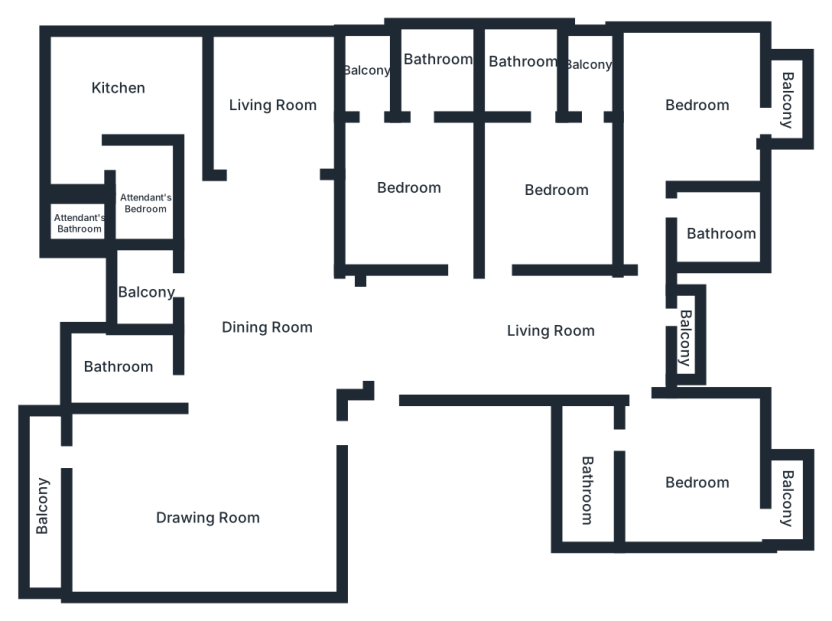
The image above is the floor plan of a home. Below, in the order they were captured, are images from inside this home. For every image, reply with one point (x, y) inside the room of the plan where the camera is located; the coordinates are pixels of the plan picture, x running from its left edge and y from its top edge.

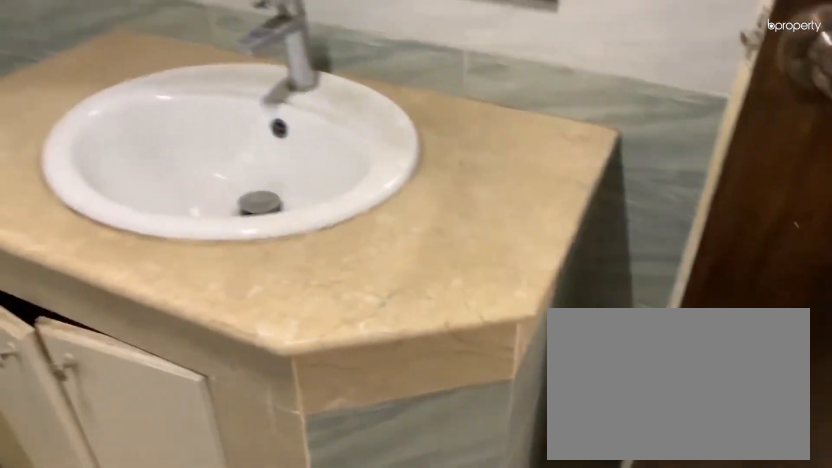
(130, 370)
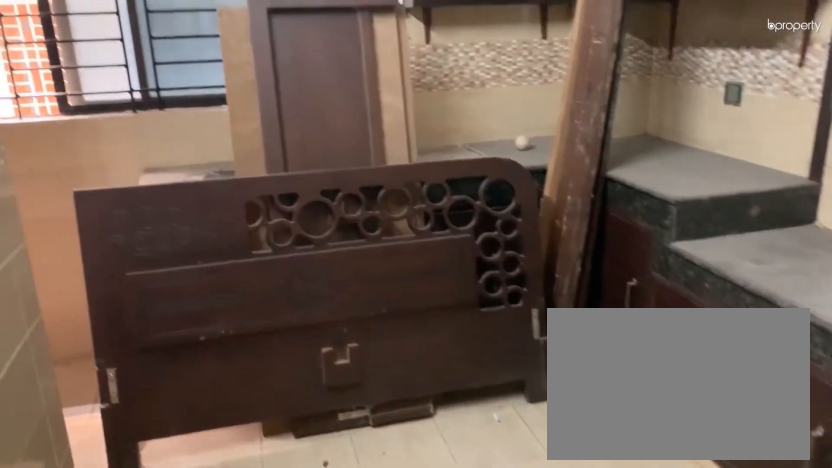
(114, 81)
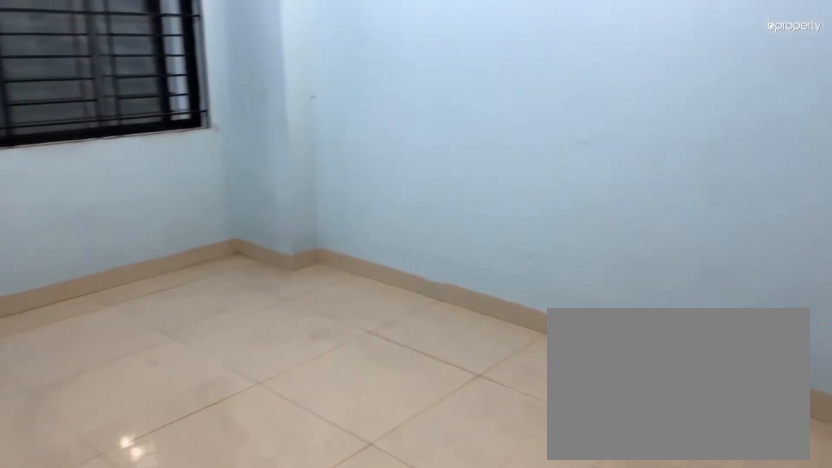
(265, 89)
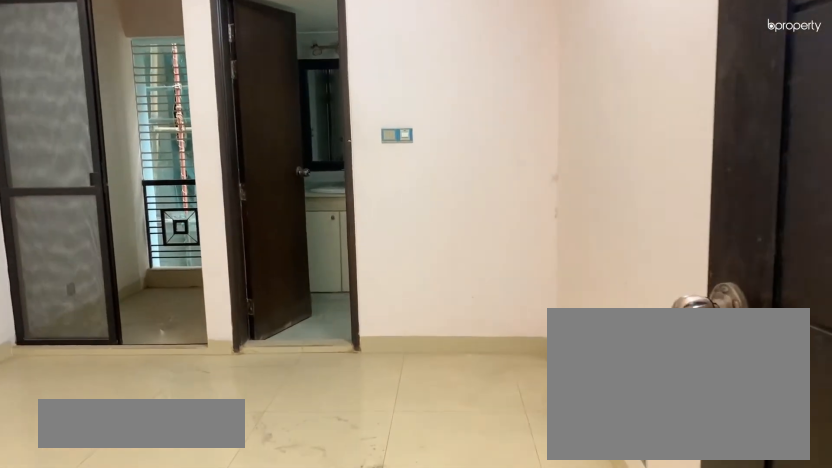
(405, 176)
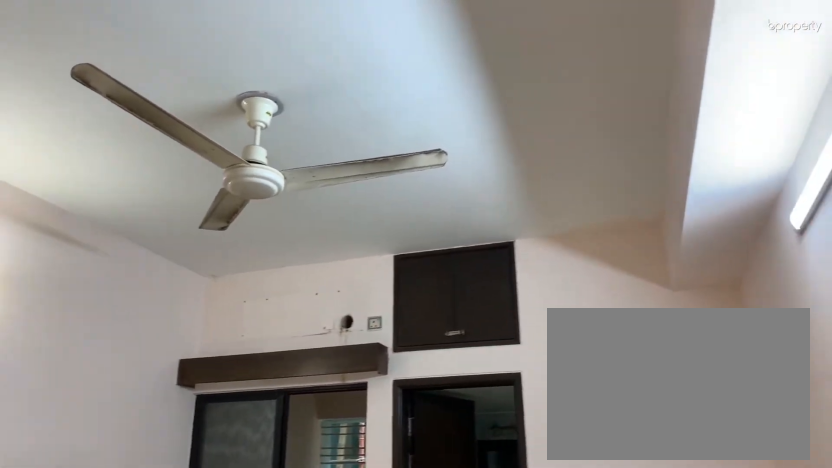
(405, 176)
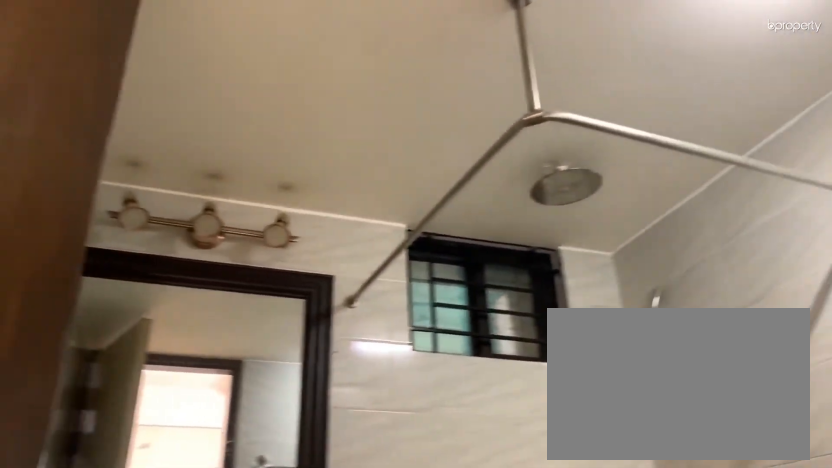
(430, 67)
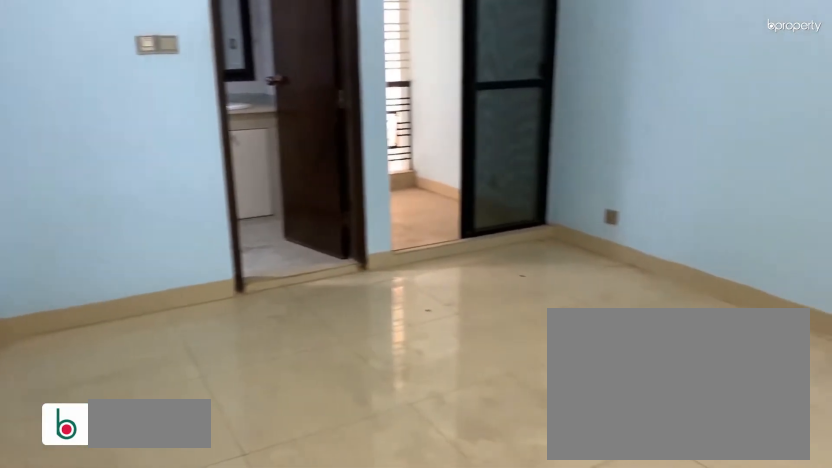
(554, 184)
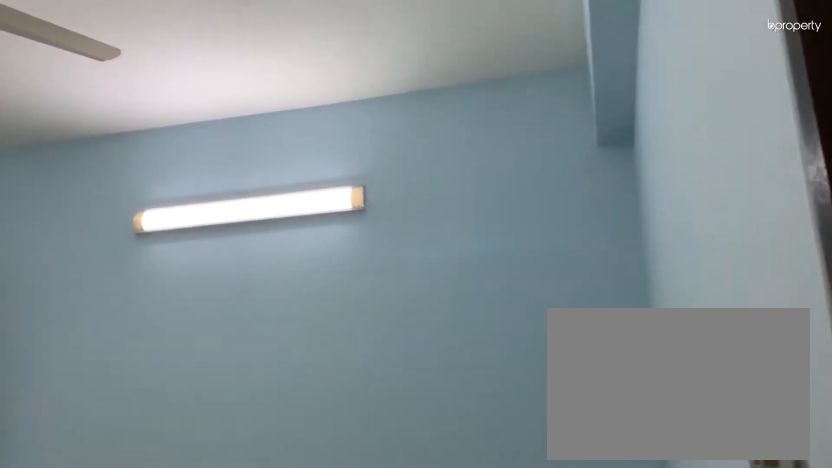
(554, 184)
